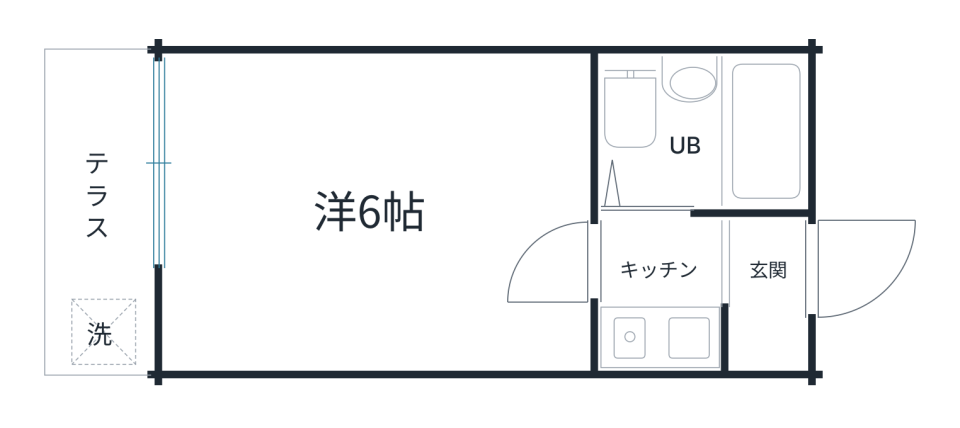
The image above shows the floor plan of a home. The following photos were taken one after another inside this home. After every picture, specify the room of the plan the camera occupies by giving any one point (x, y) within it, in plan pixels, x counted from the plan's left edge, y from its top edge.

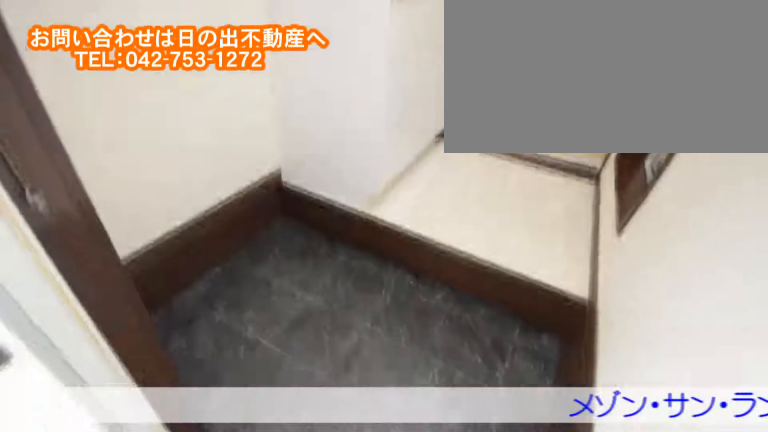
(736, 267)
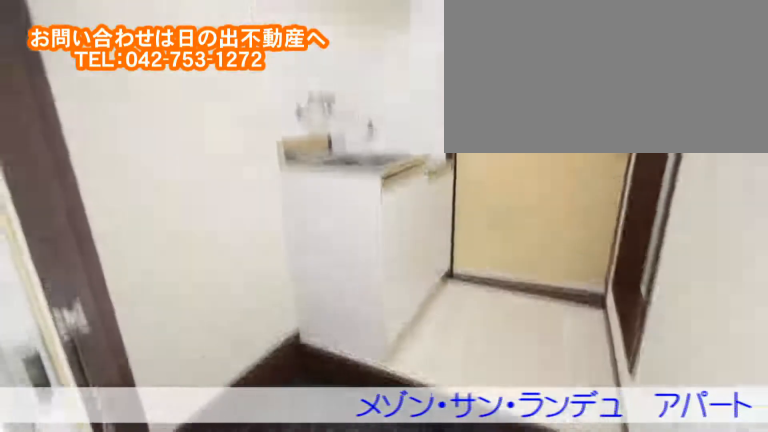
(735, 267)
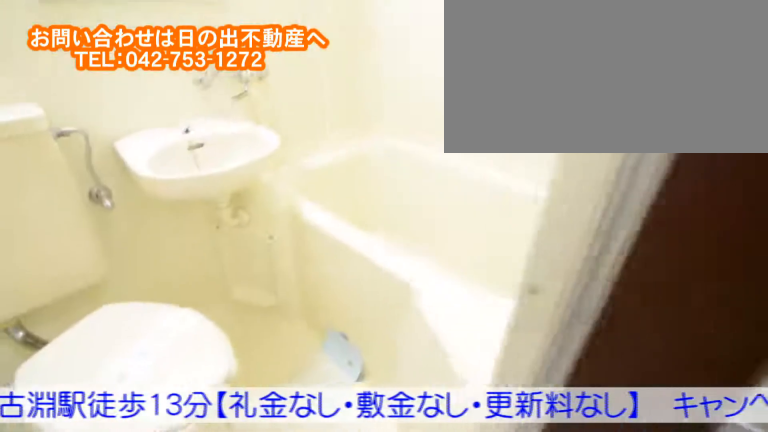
(747, 137)
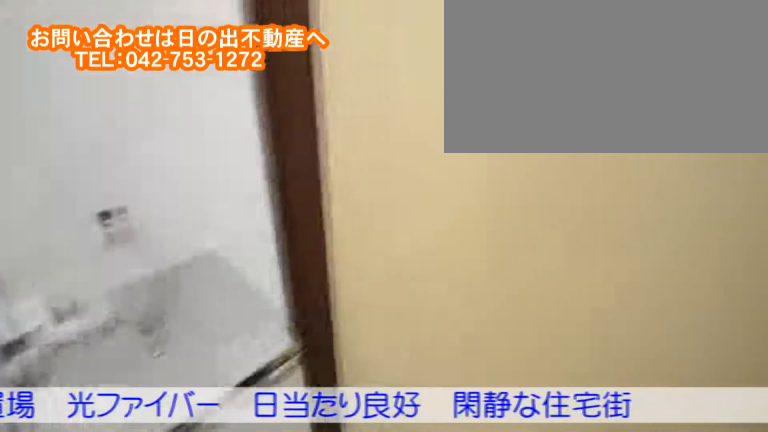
(661, 253)
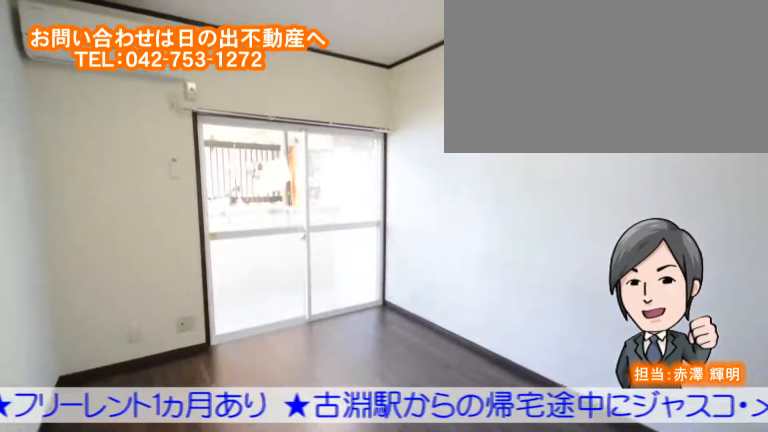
(261, 203)
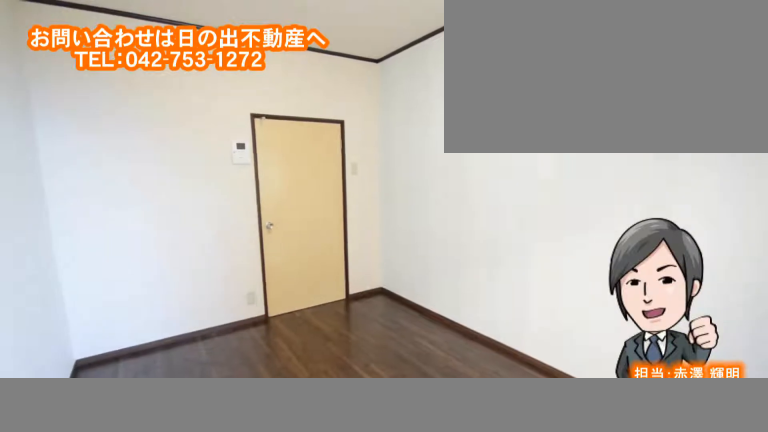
(261, 202)
